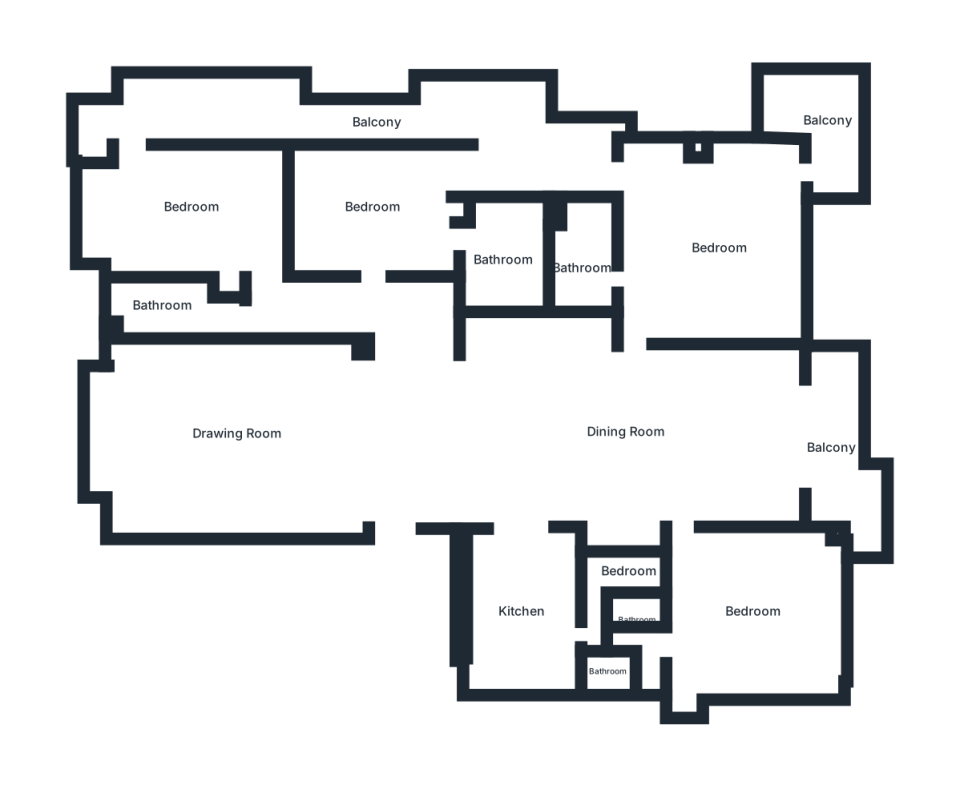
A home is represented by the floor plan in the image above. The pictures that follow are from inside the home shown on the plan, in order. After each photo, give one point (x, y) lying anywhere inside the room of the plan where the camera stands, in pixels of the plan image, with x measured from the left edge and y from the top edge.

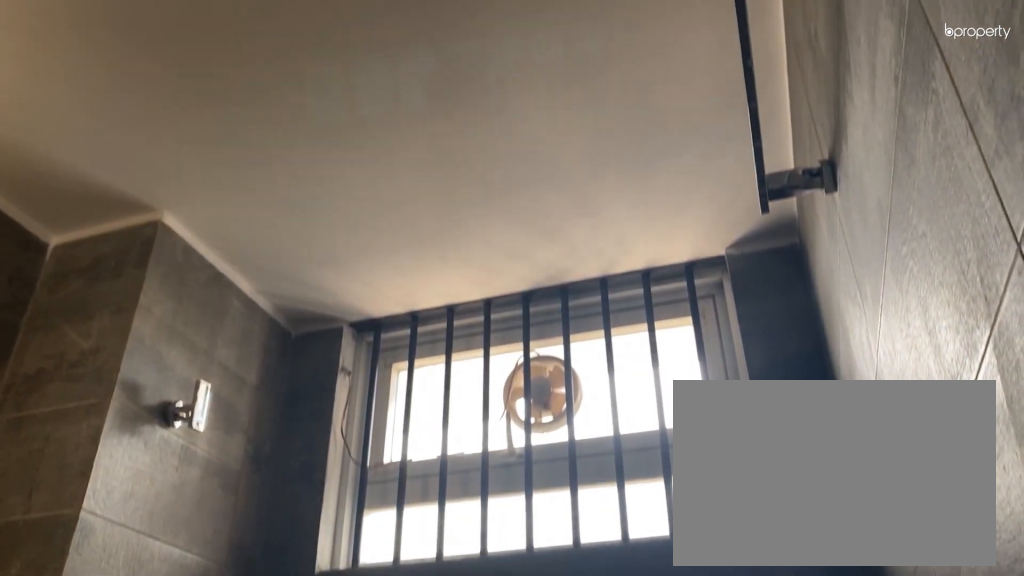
(576, 266)
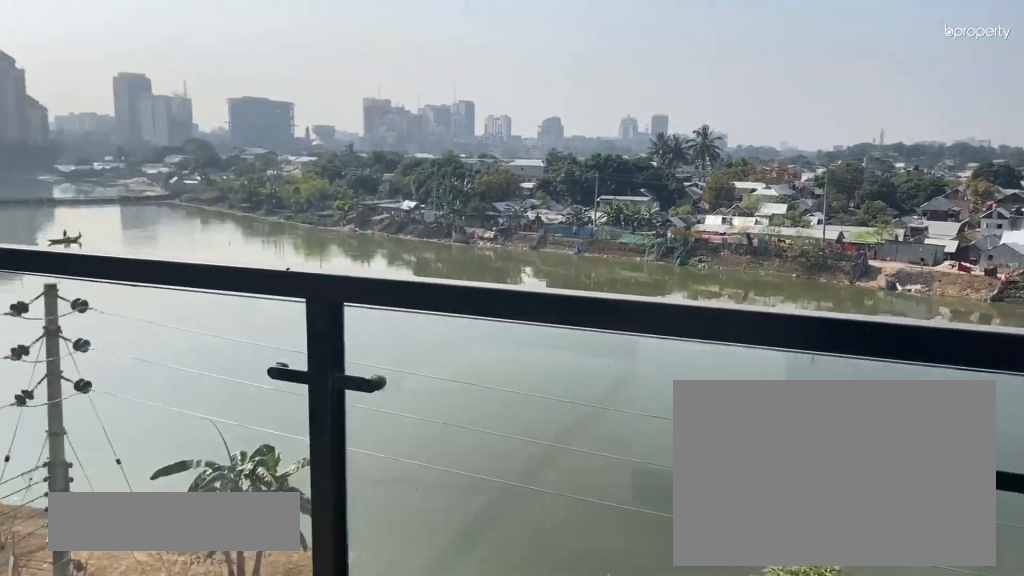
(827, 120)
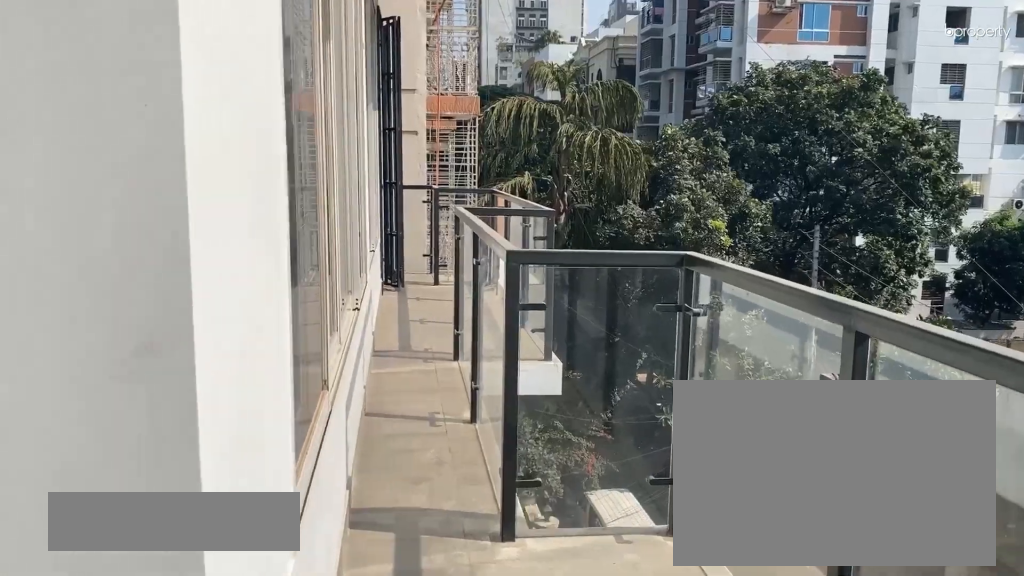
(375, 125)
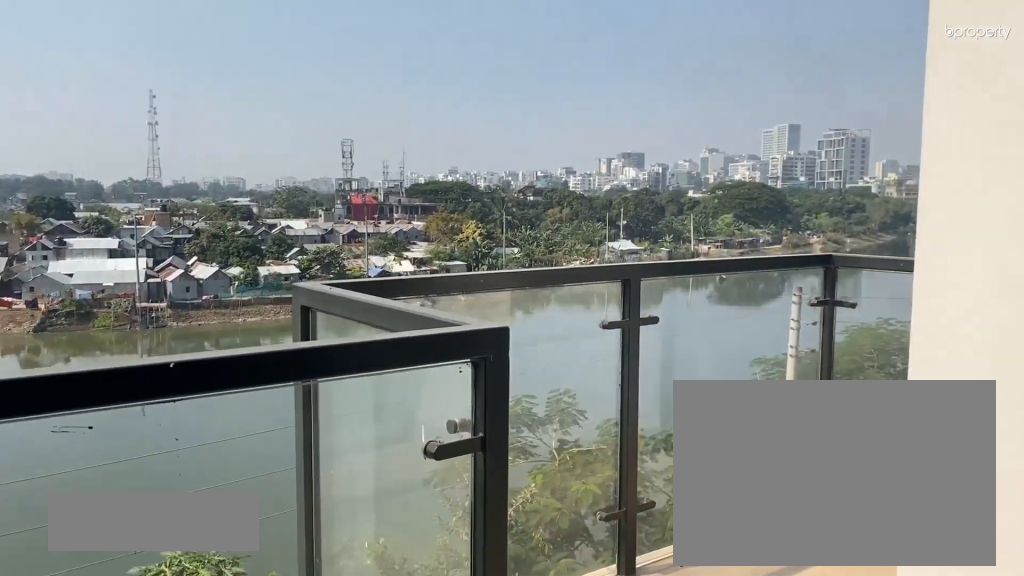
(833, 447)
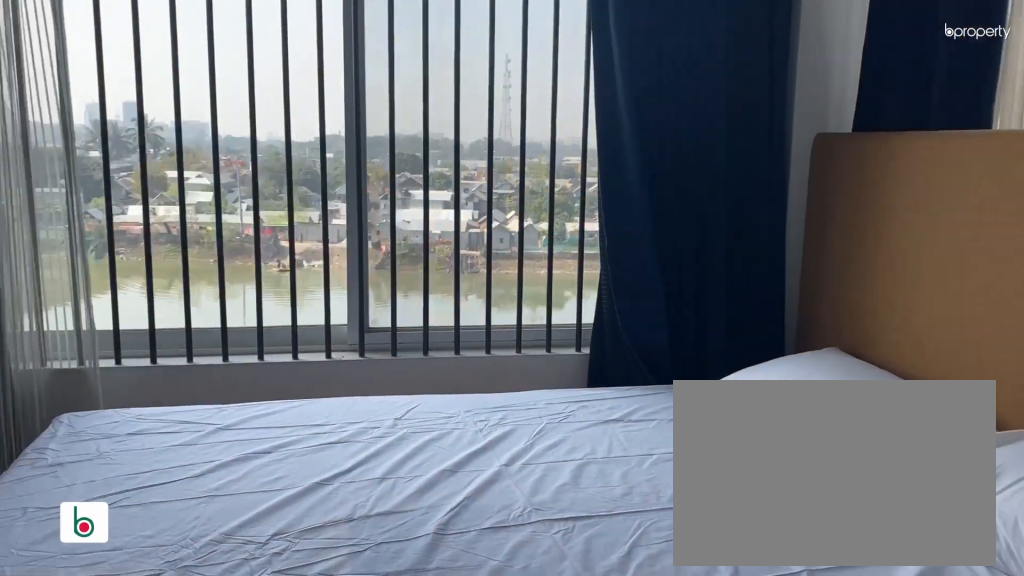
(747, 613)
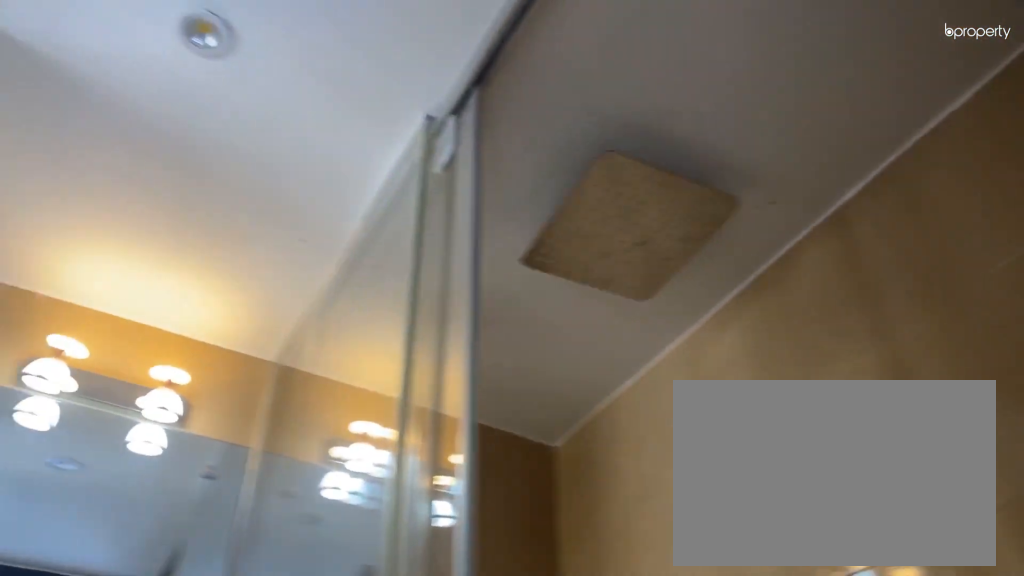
(636, 623)
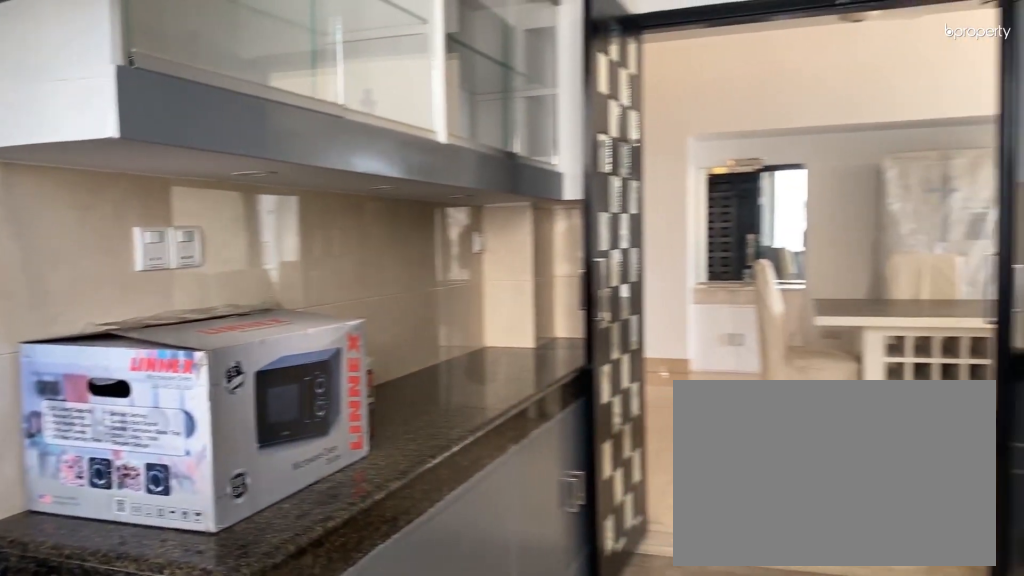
(521, 608)
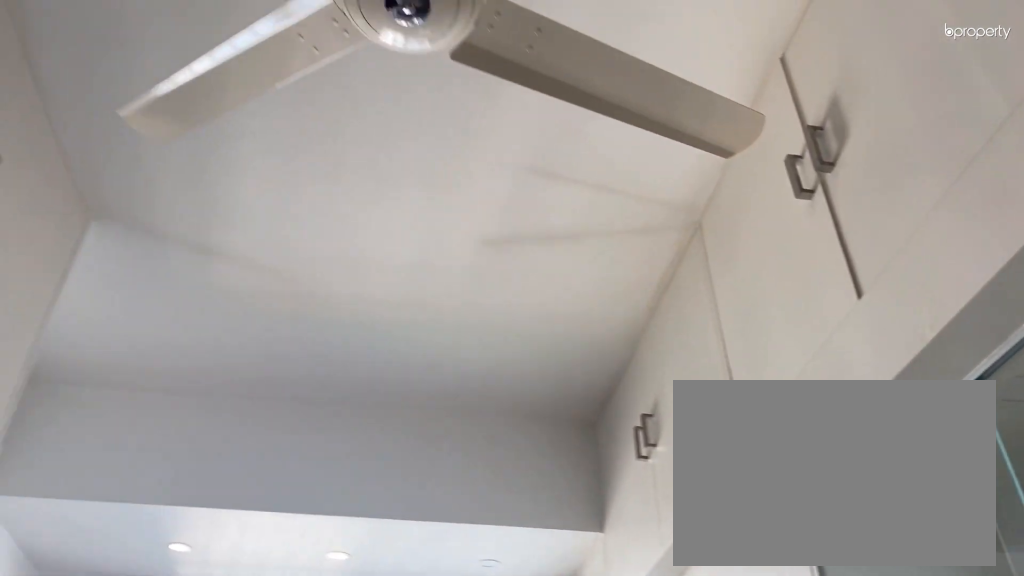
(521, 608)
